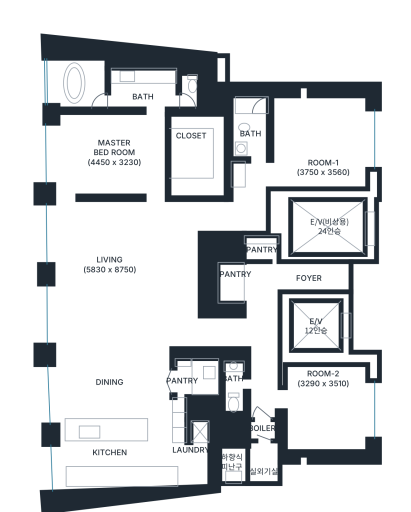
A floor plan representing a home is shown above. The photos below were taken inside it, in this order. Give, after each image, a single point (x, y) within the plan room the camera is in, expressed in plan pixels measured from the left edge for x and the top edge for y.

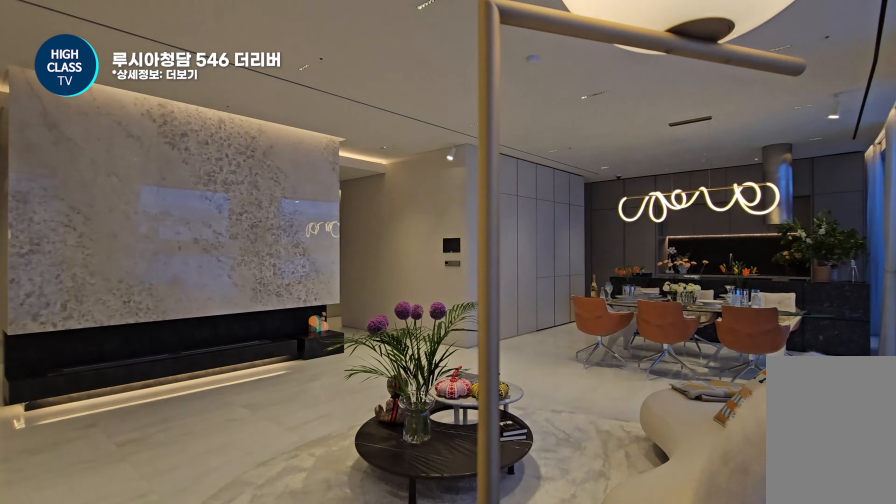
(120, 266)
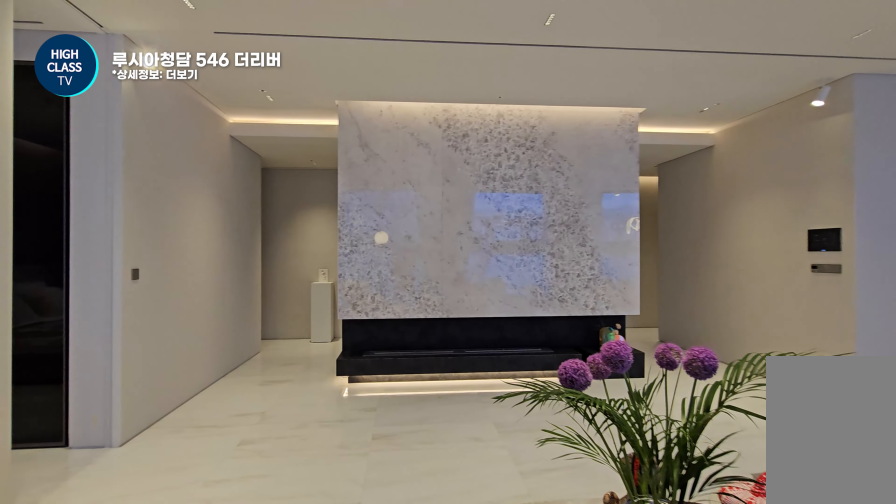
(120, 266)
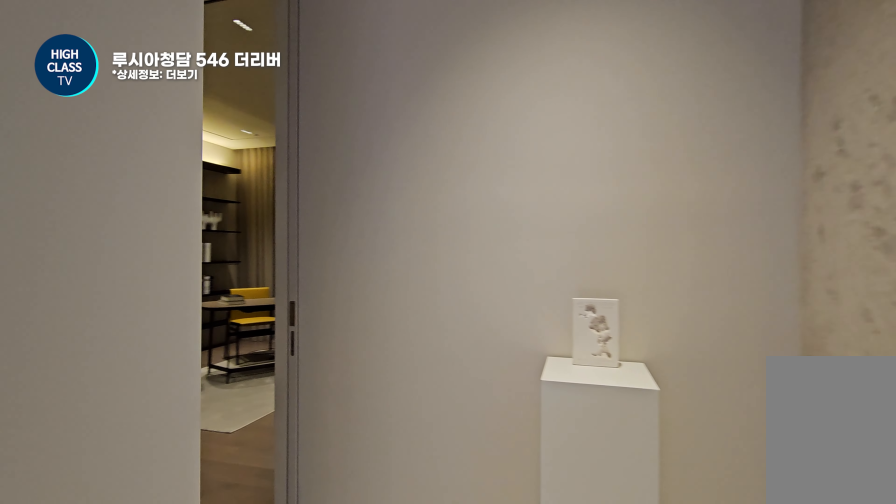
(233, 214)
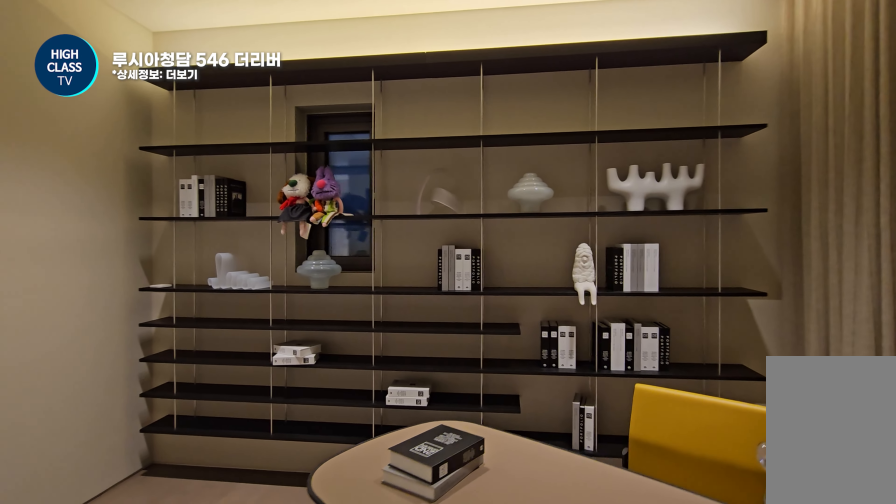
(298, 139)
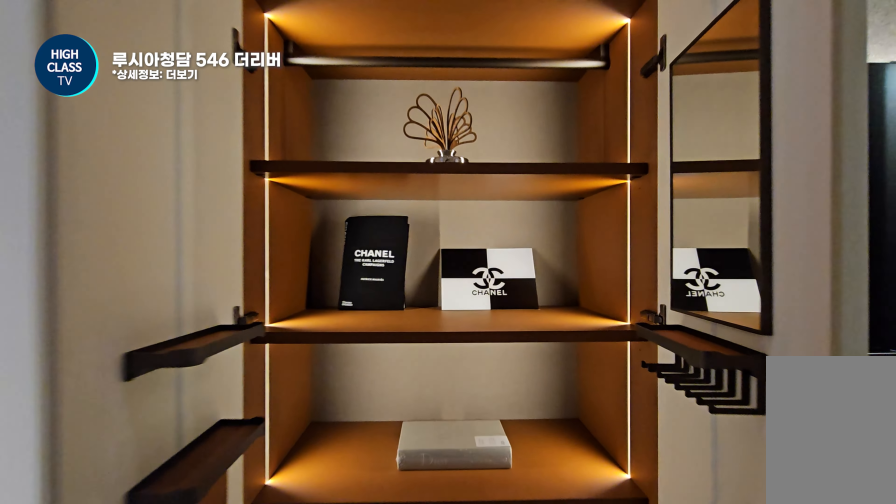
(298, 139)
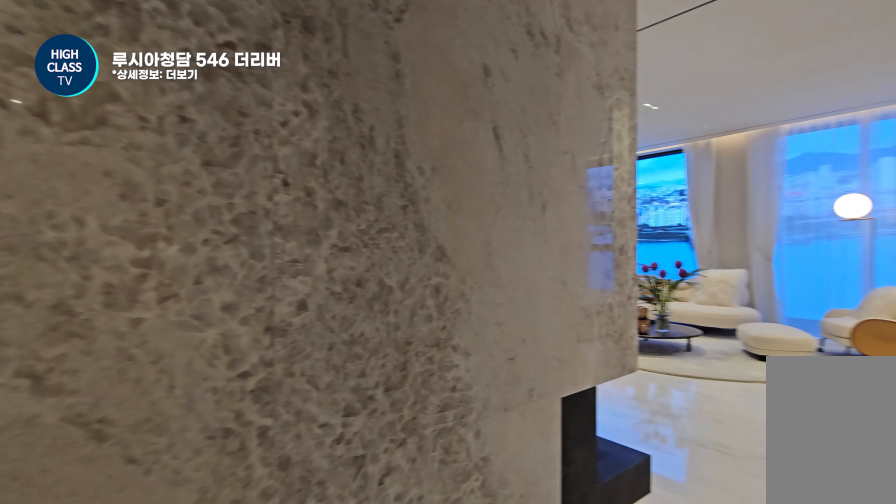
(233, 214)
